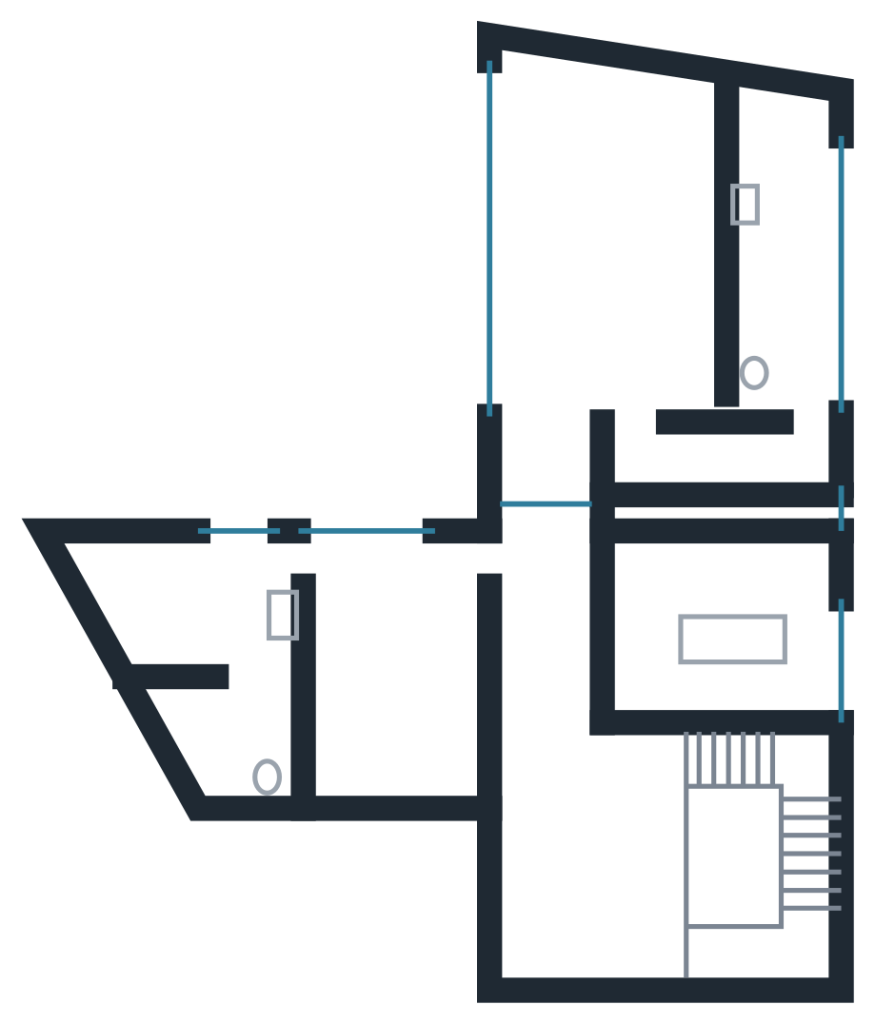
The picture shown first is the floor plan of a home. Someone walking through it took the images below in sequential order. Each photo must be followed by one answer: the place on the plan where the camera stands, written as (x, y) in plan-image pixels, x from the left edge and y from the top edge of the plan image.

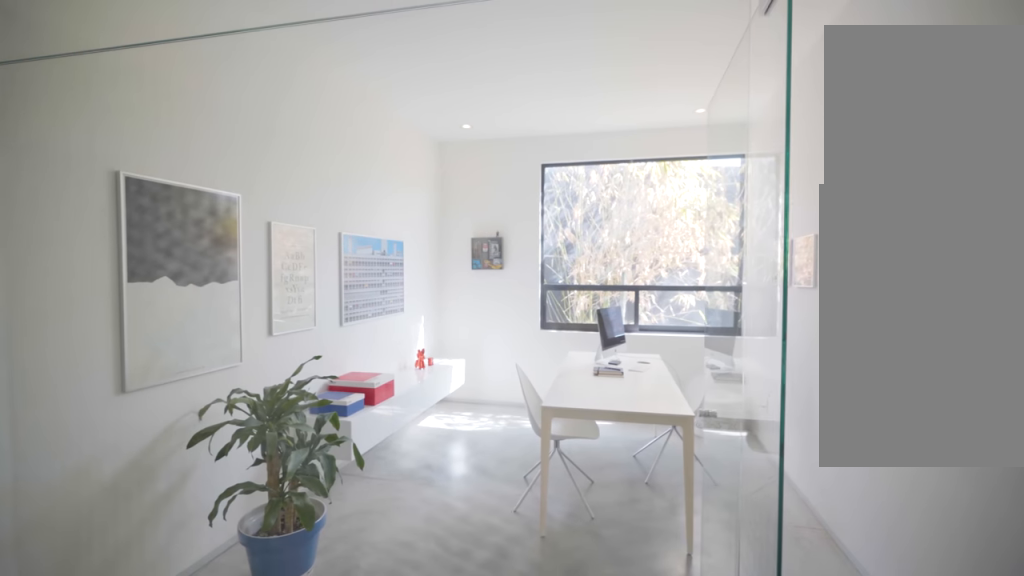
(545, 680)
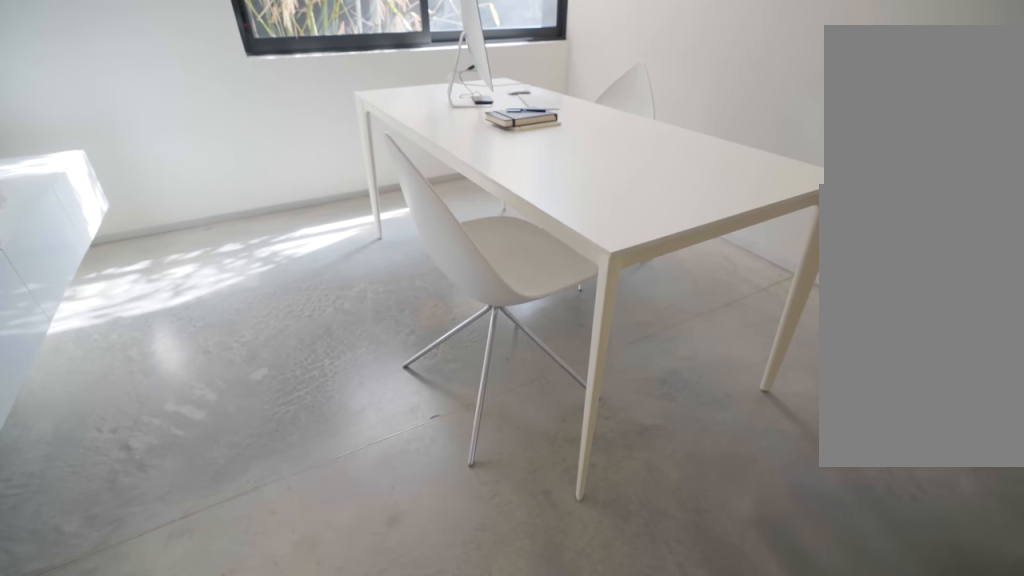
(643, 607)
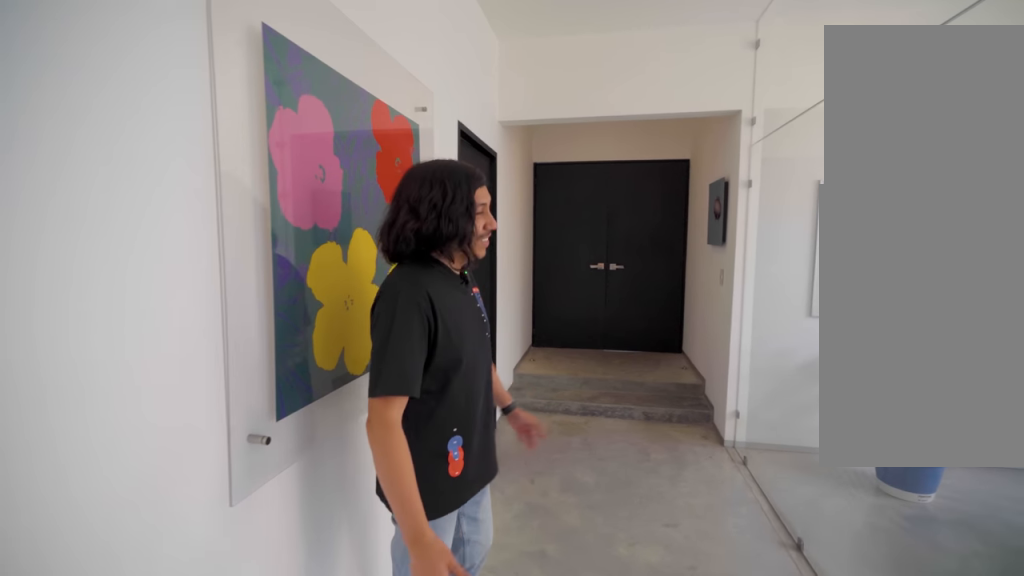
(547, 692)
